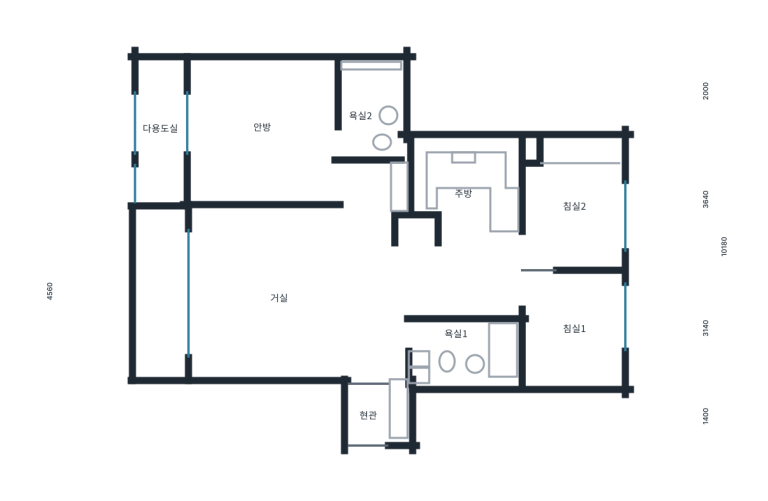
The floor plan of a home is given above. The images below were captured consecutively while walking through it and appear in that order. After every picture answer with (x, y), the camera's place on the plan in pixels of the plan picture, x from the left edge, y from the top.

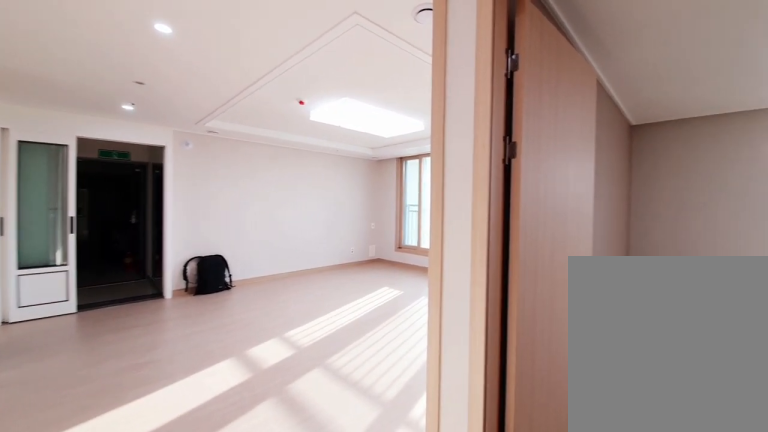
(371, 190)
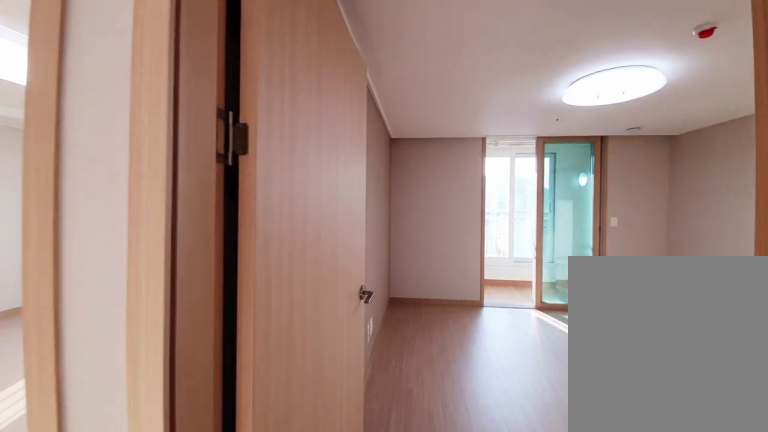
(371, 190)
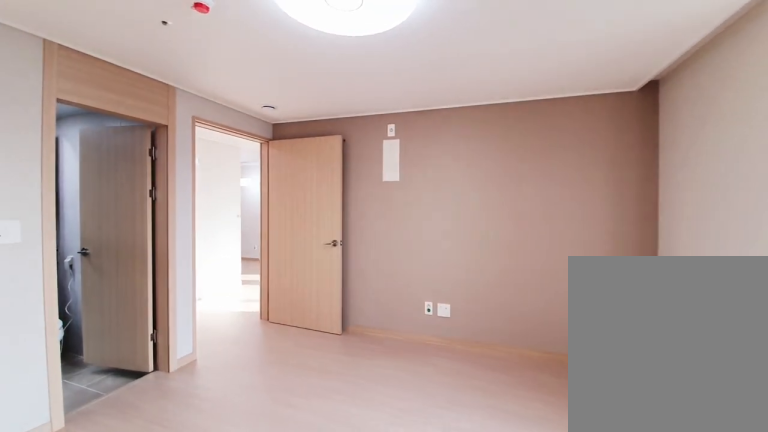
(251, 162)
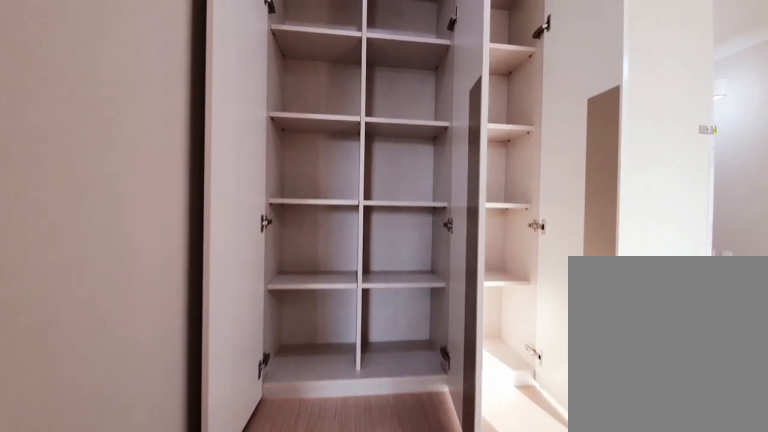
(363, 199)
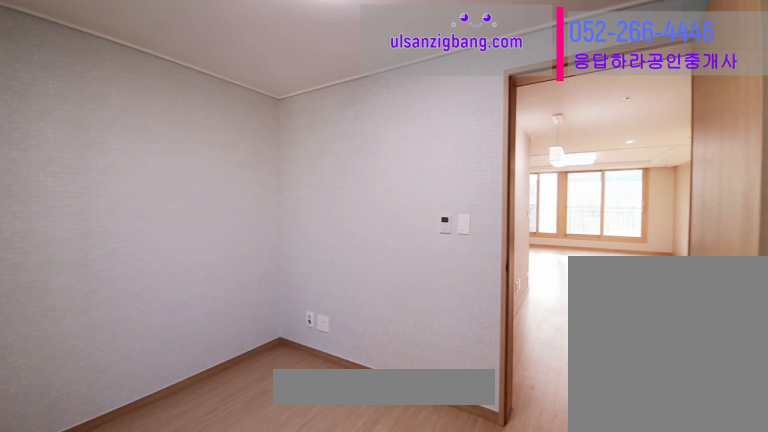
(581, 326)
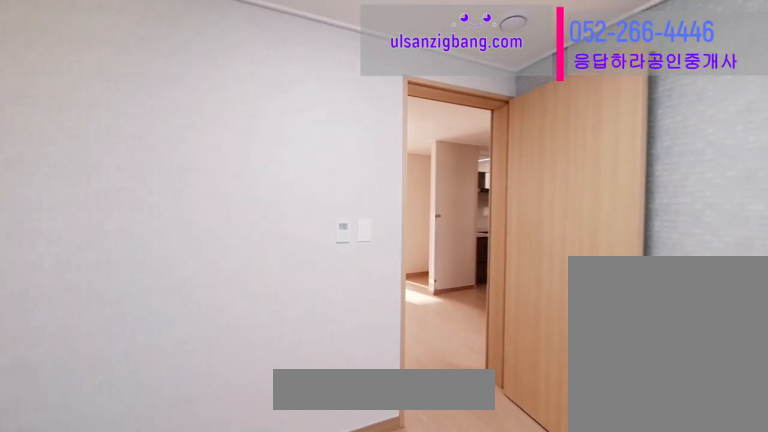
(581, 326)
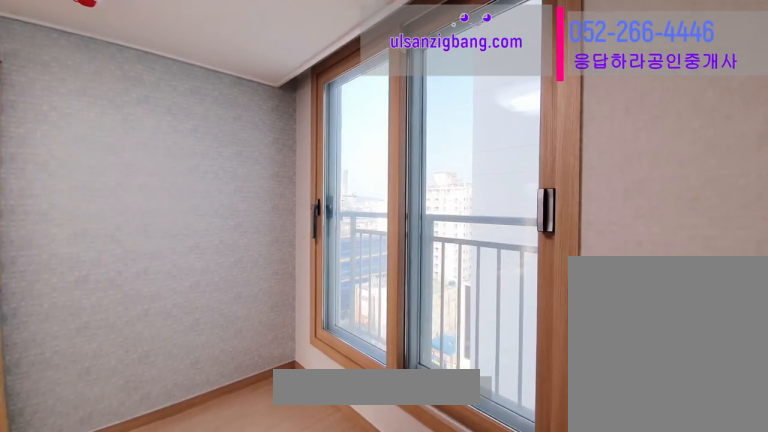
(580, 325)
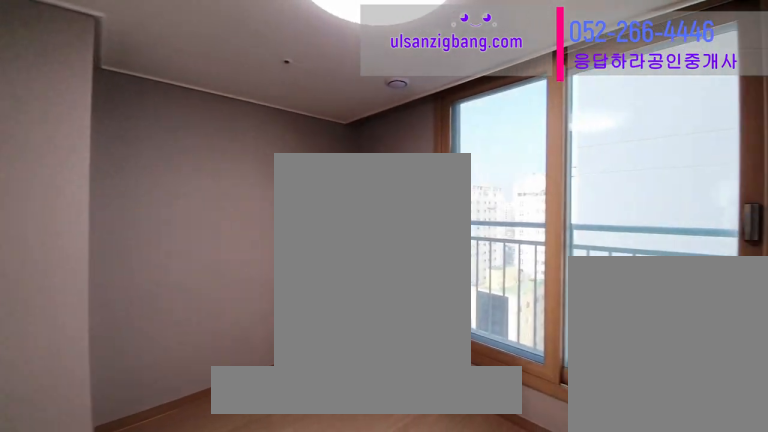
(588, 213)
